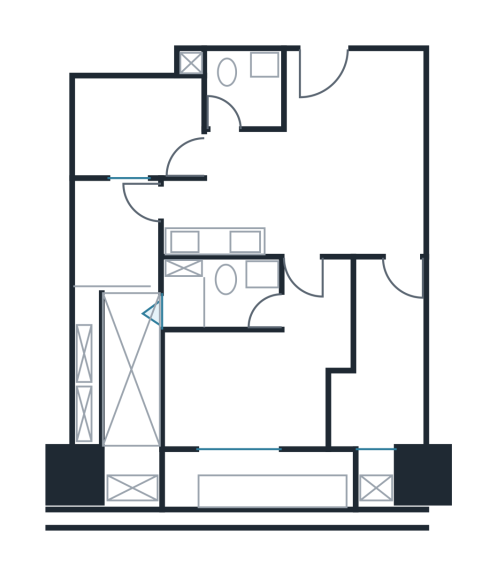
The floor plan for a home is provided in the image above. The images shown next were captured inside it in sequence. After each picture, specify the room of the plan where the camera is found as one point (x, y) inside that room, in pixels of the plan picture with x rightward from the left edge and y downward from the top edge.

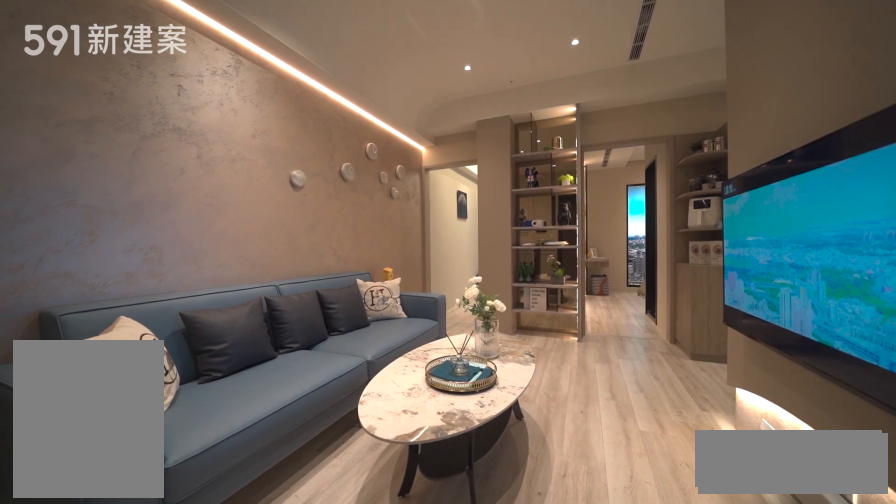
(354, 137)
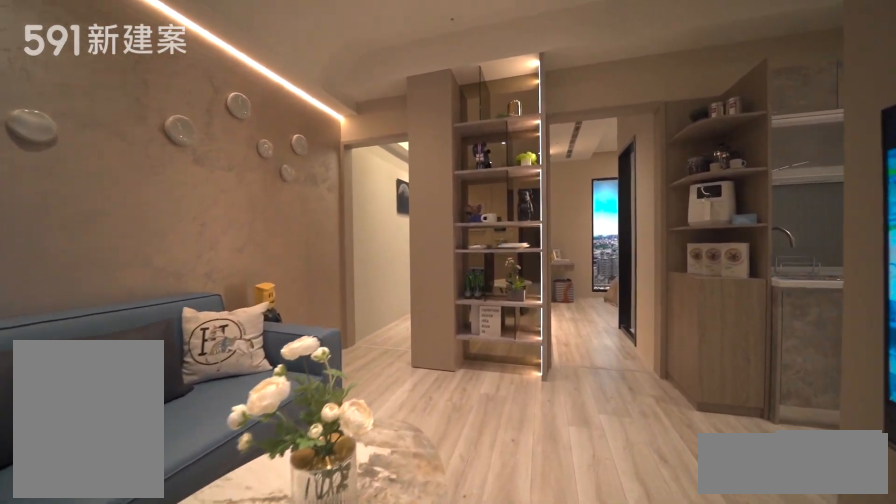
(354, 137)
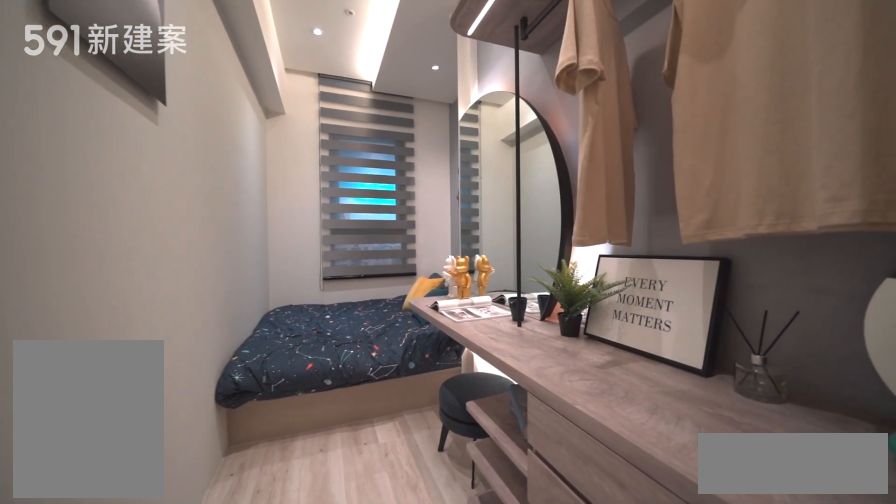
(383, 359)
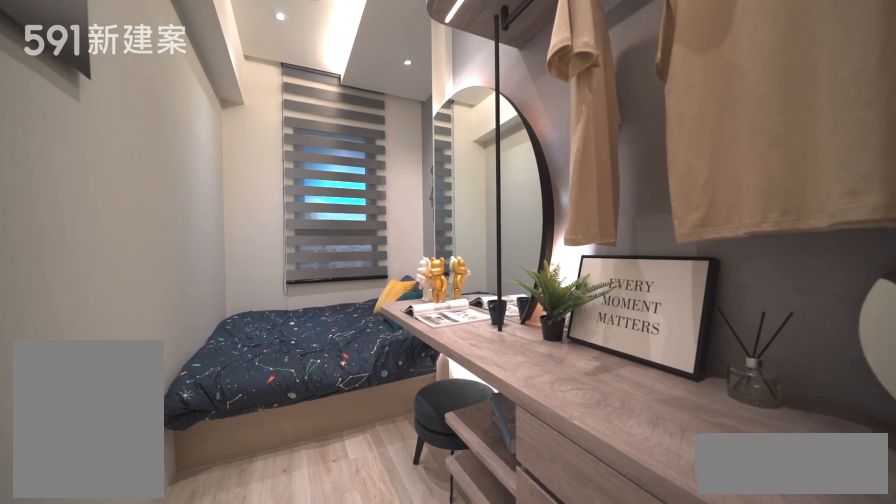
(383, 359)
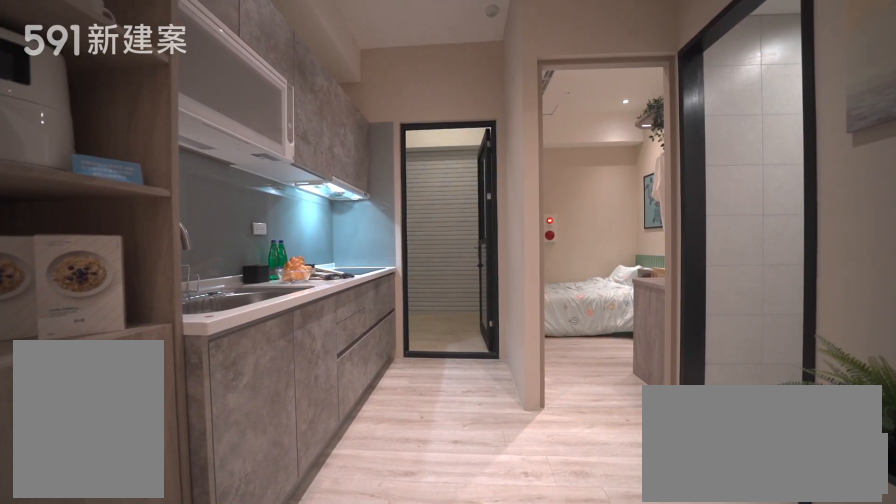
(229, 201)
